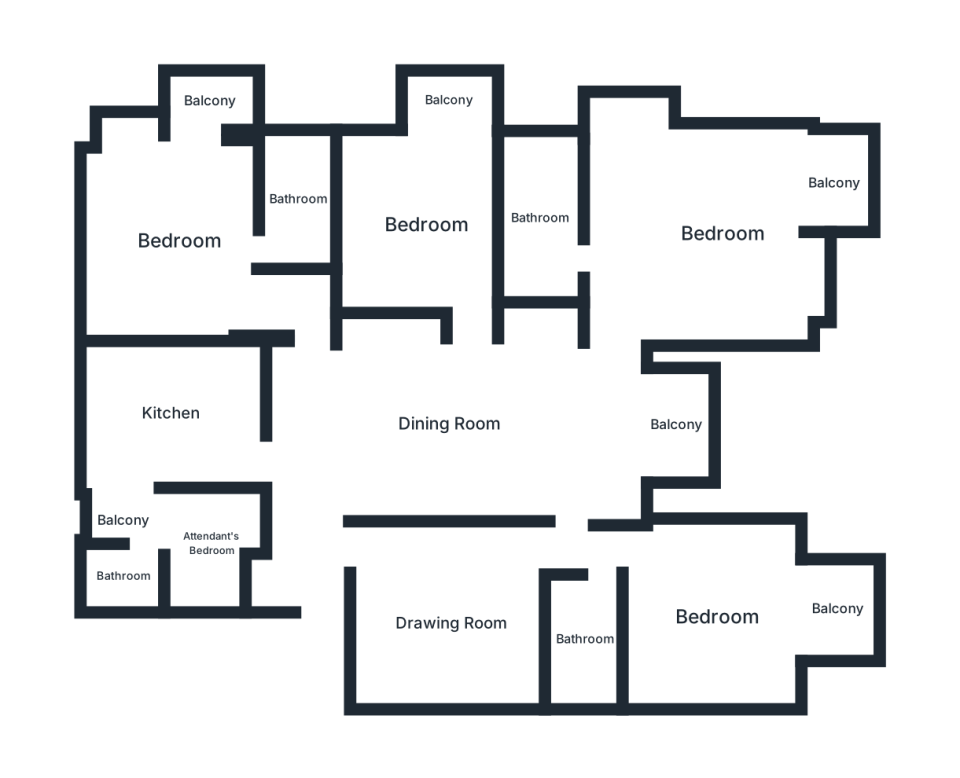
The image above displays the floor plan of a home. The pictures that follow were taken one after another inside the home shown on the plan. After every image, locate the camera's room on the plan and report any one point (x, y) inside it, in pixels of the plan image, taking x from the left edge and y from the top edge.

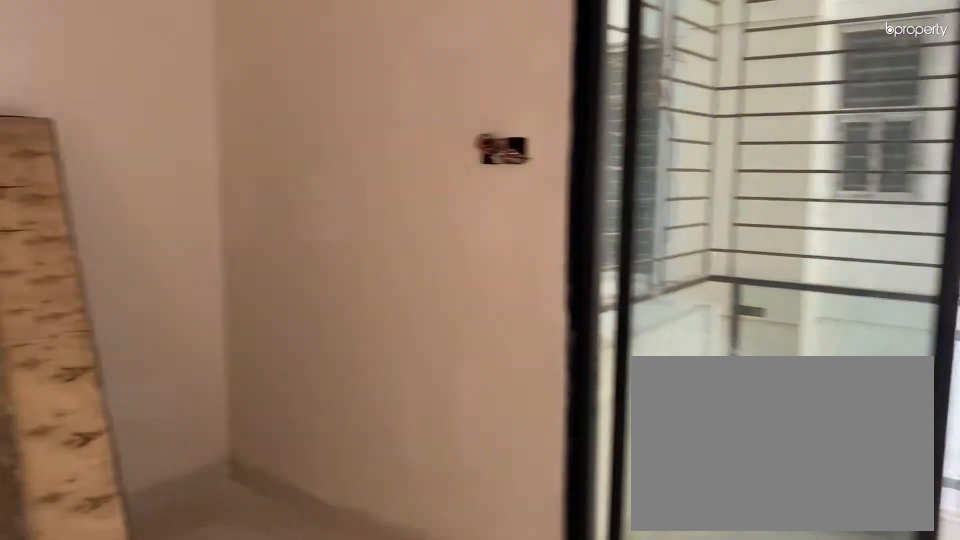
(425, 223)
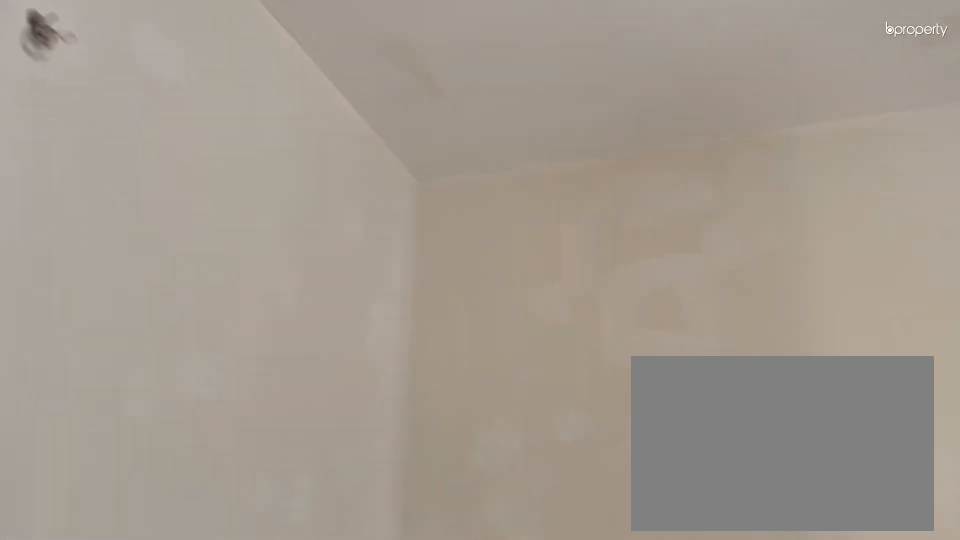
(425, 223)
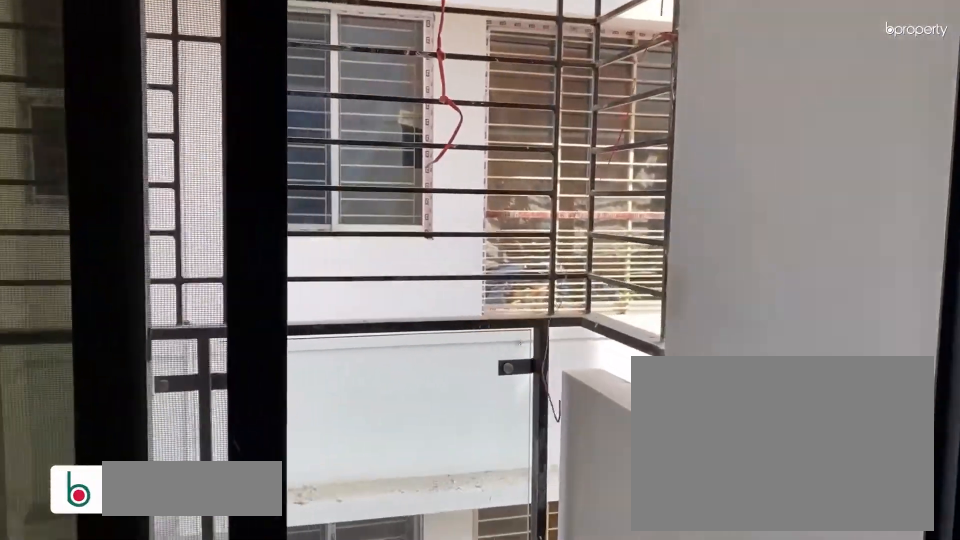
(449, 100)
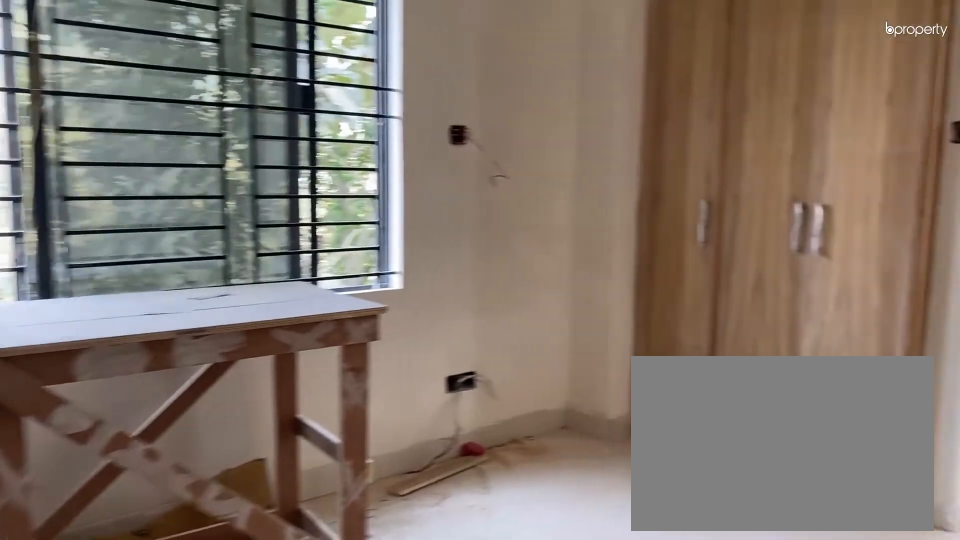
(177, 241)
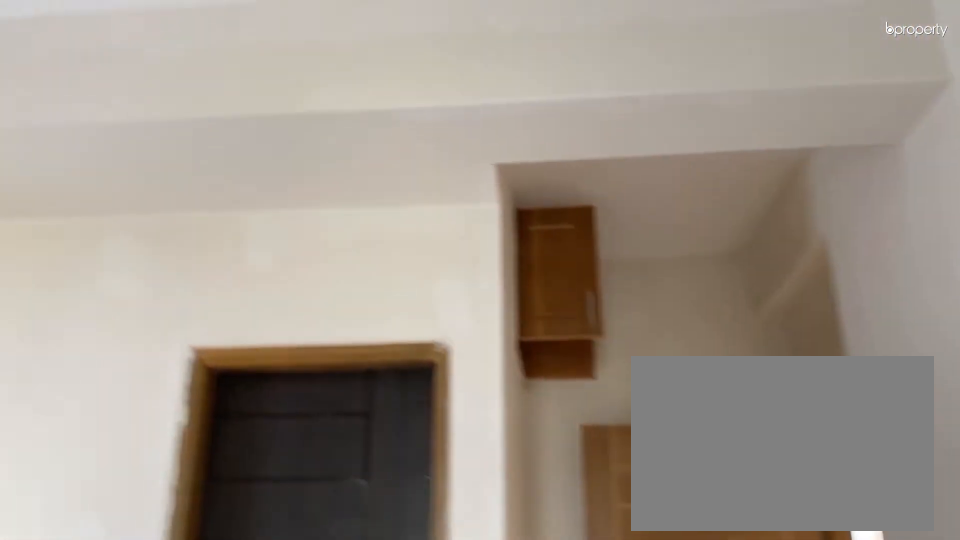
(177, 241)
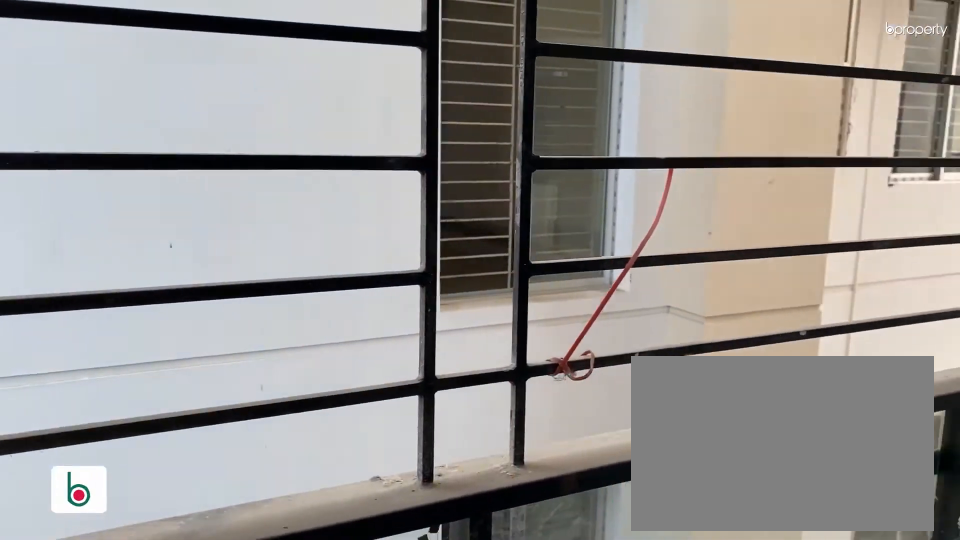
(212, 100)
